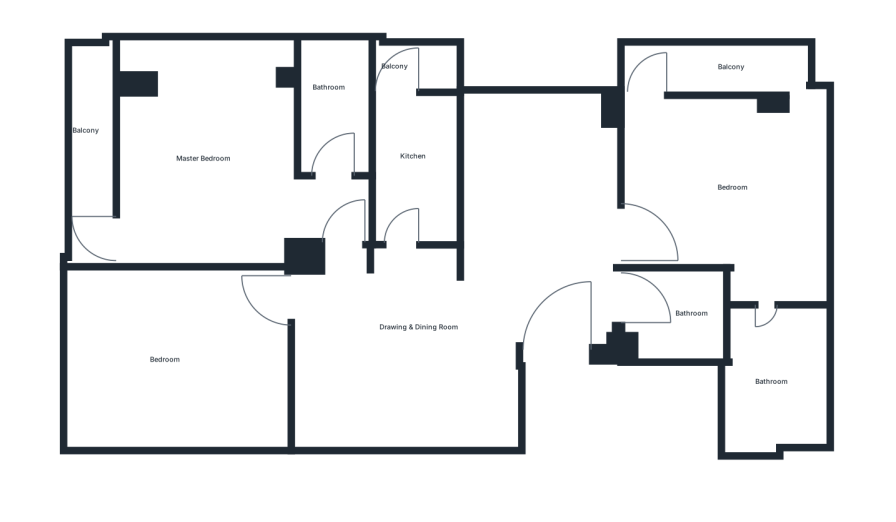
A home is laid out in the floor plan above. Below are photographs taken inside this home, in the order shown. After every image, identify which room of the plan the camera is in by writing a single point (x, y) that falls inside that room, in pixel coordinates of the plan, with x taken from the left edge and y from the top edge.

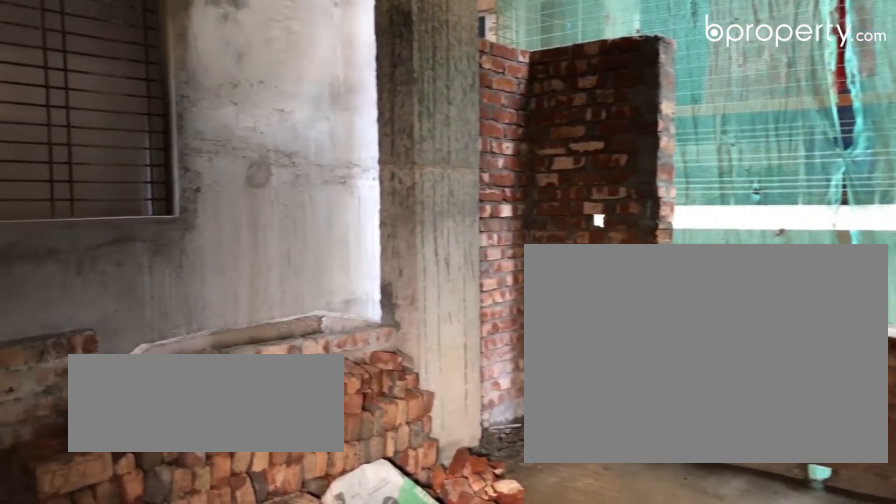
(724, 169)
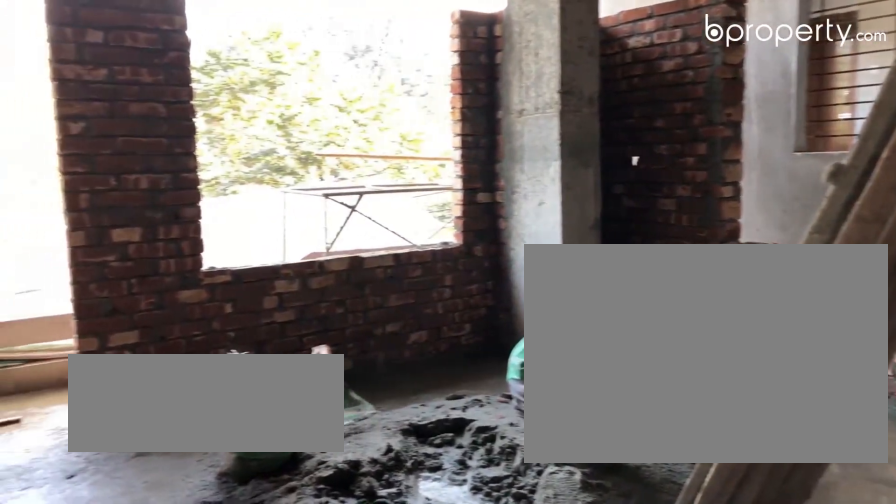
(202, 144)
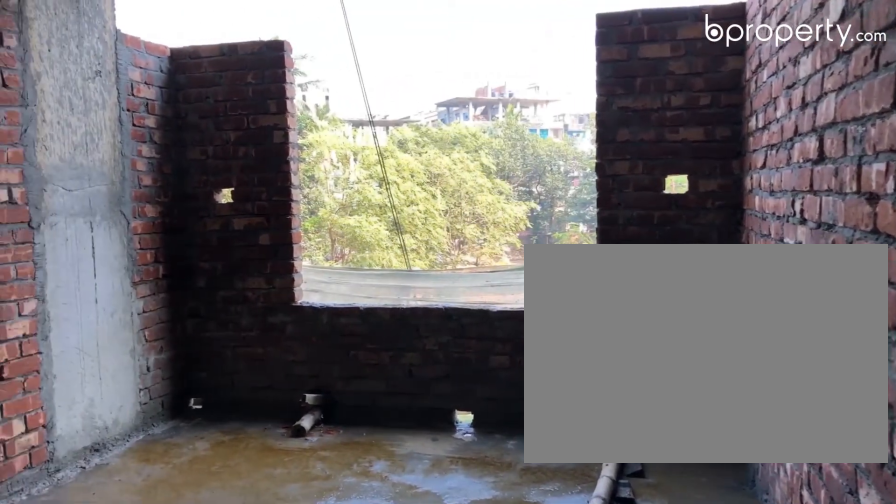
(174, 349)
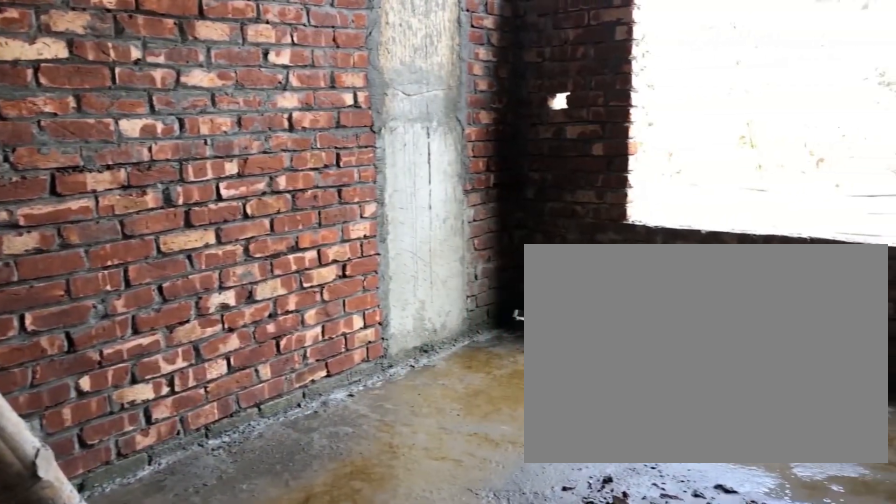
(175, 349)
